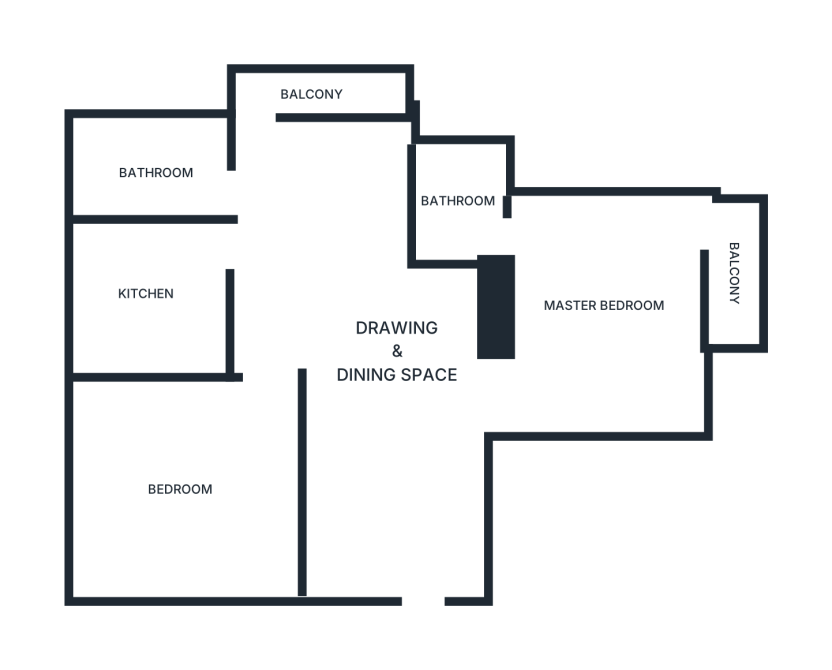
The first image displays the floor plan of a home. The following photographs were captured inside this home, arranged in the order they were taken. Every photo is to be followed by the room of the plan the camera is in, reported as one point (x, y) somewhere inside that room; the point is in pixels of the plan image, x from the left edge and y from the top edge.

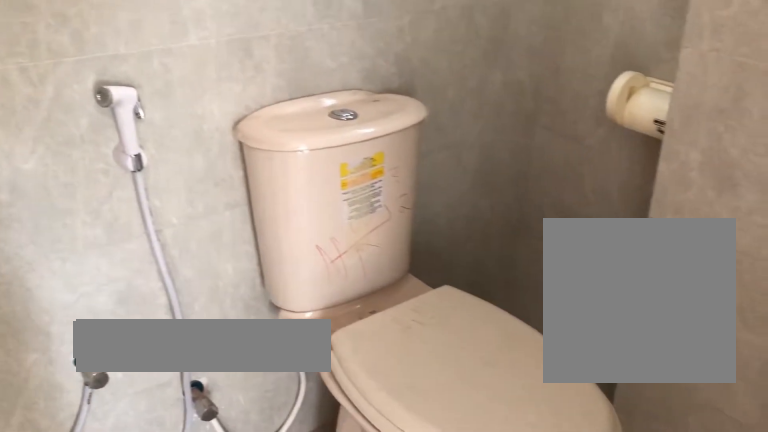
(456, 204)
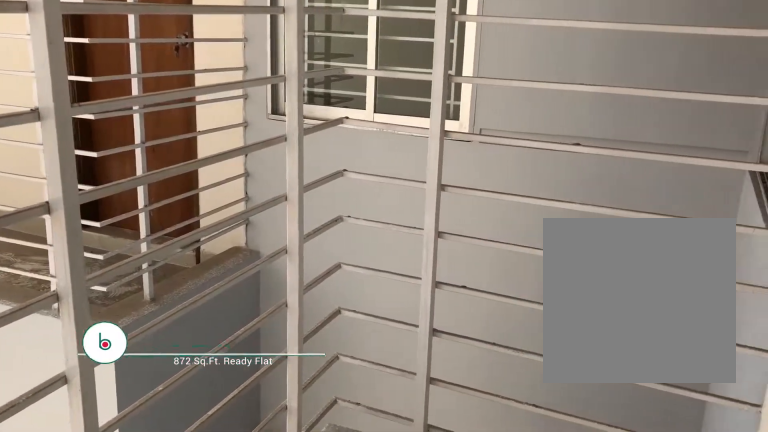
(737, 274)
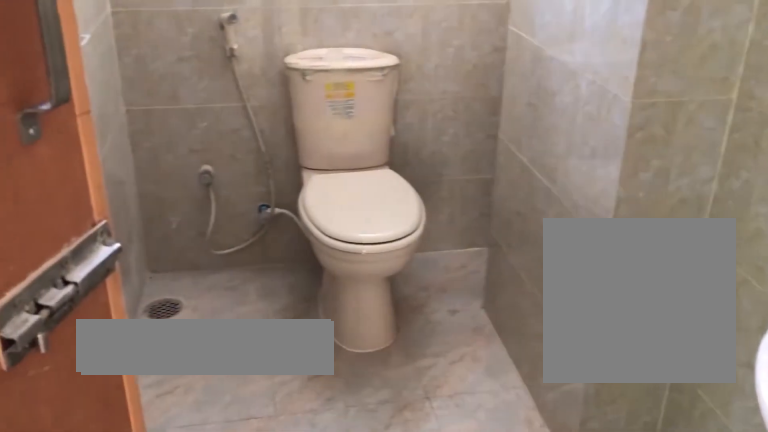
(161, 176)
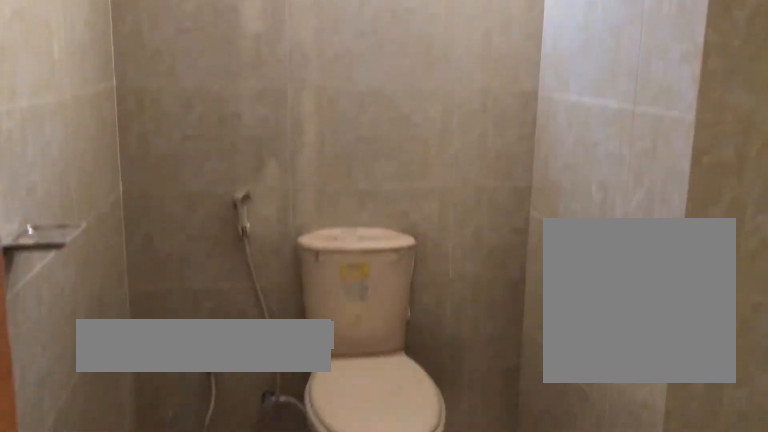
(161, 176)
